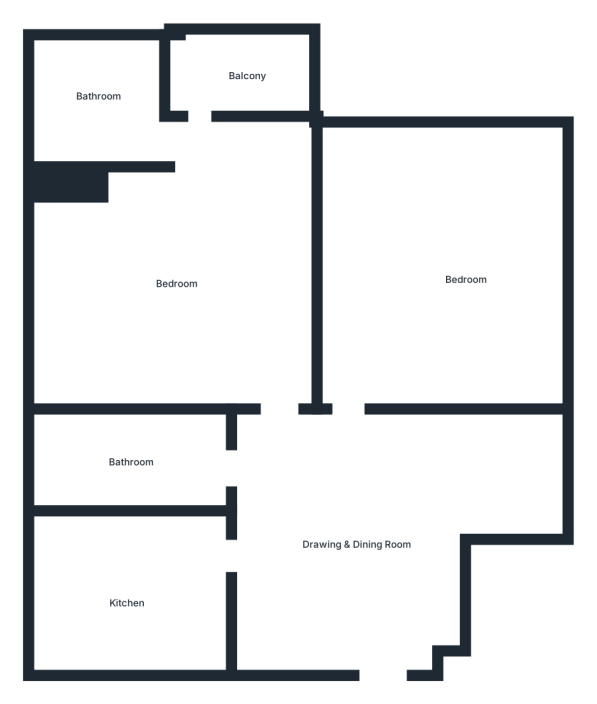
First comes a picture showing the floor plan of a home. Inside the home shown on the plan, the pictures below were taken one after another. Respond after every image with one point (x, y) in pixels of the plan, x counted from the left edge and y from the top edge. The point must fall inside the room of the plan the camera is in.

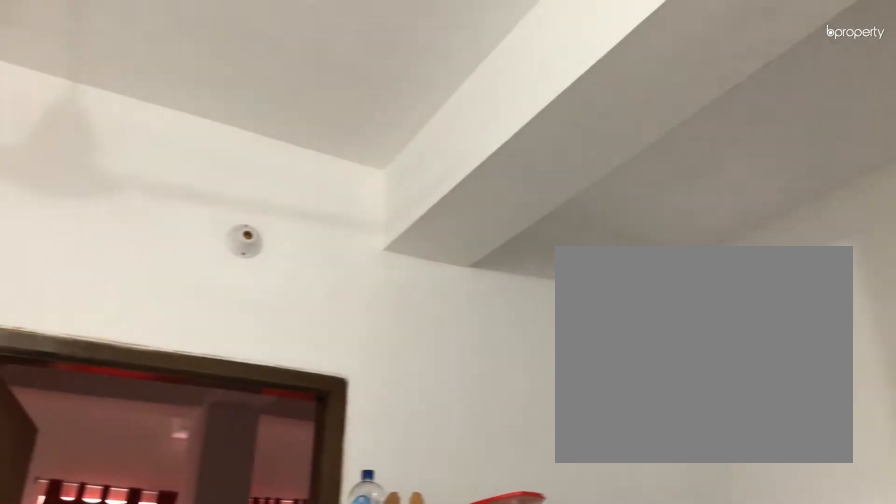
(348, 516)
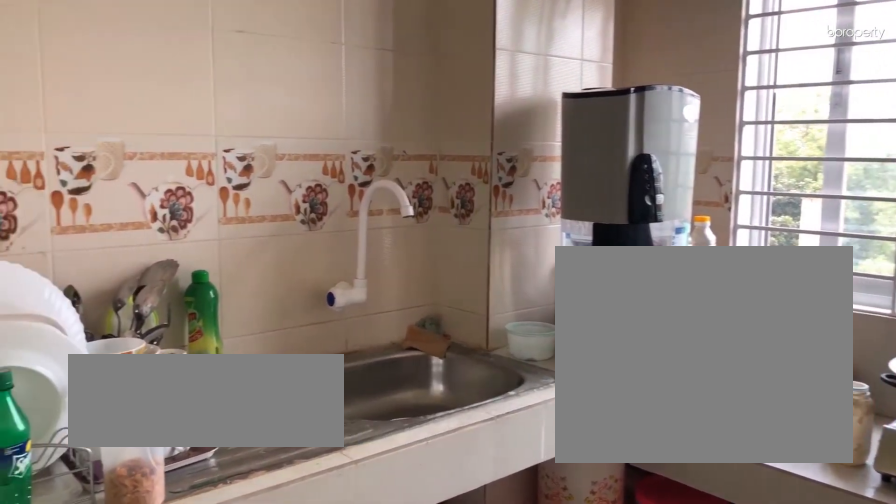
(120, 584)
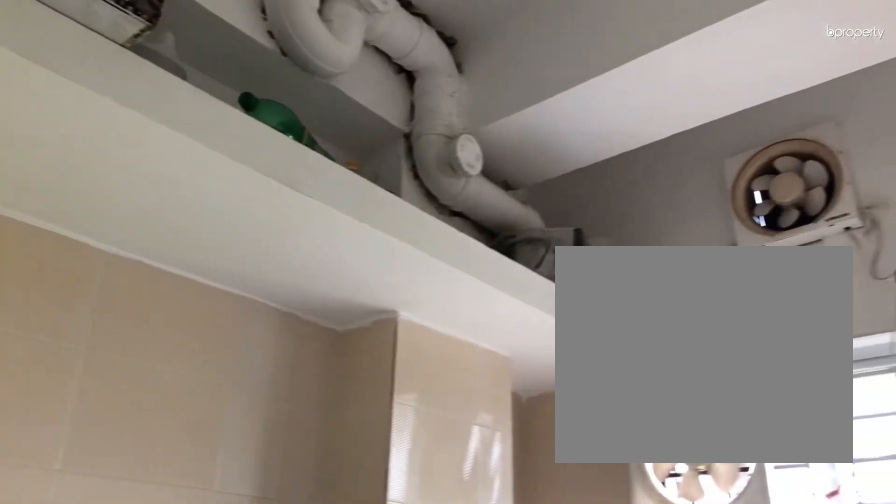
(120, 584)
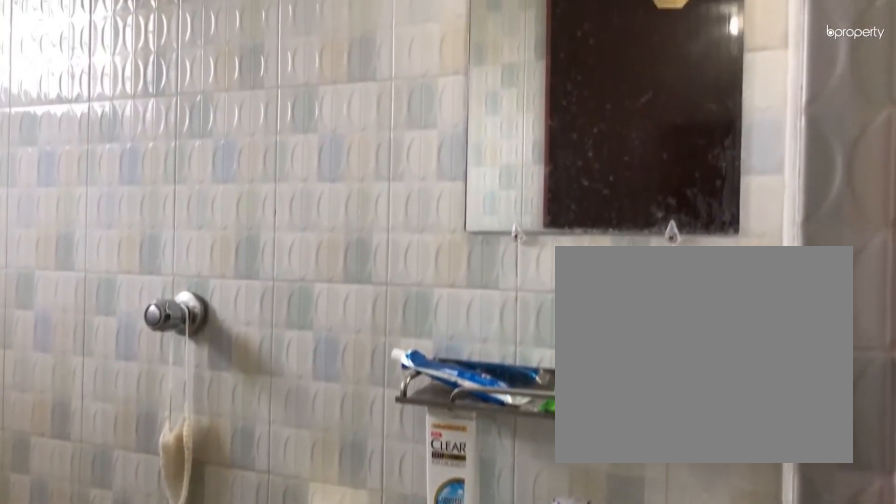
(141, 459)
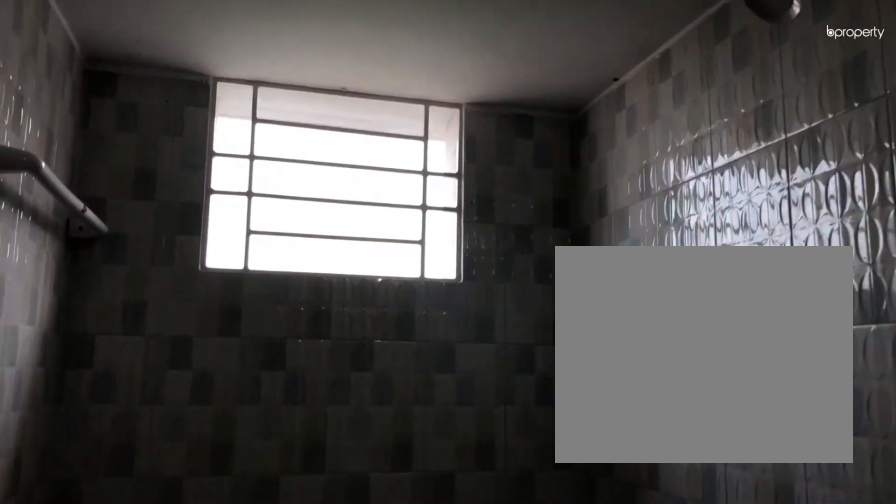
(141, 459)
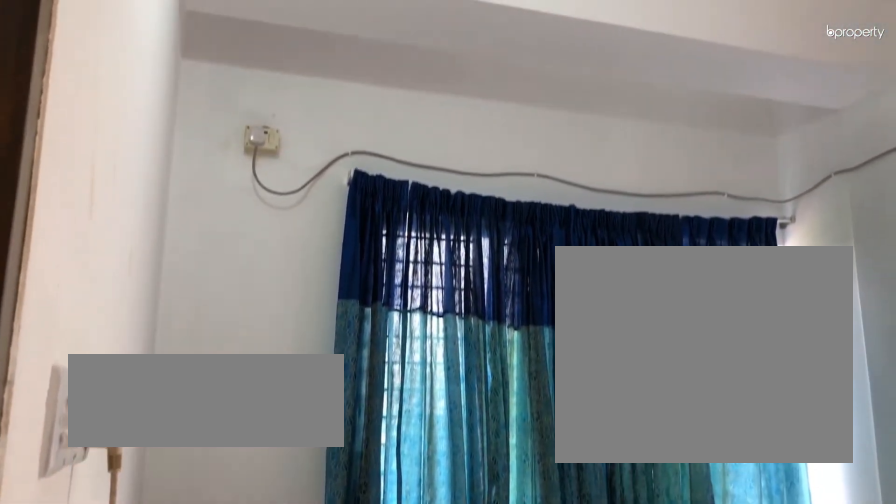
(173, 279)
